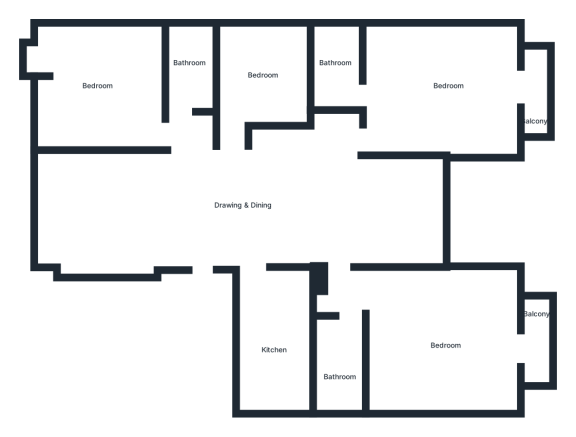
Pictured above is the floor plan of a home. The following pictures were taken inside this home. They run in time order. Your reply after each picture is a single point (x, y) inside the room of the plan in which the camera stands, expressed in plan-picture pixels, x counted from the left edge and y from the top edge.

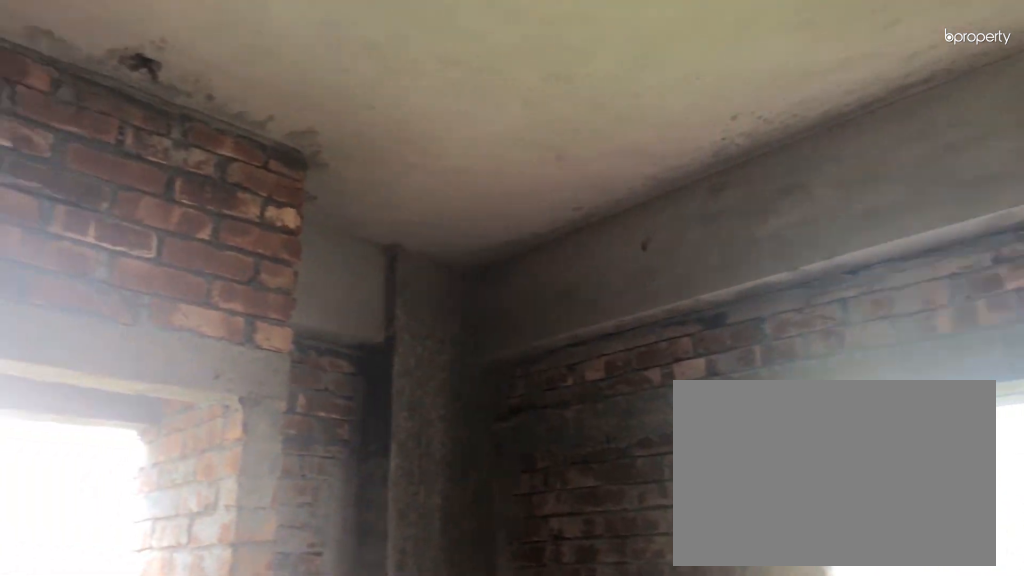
(96, 86)
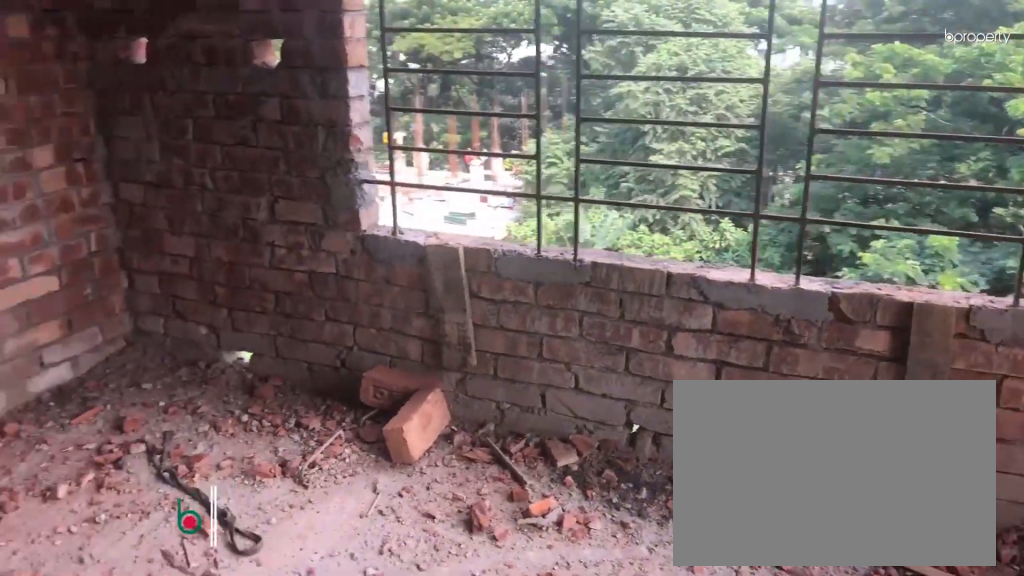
(442, 94)
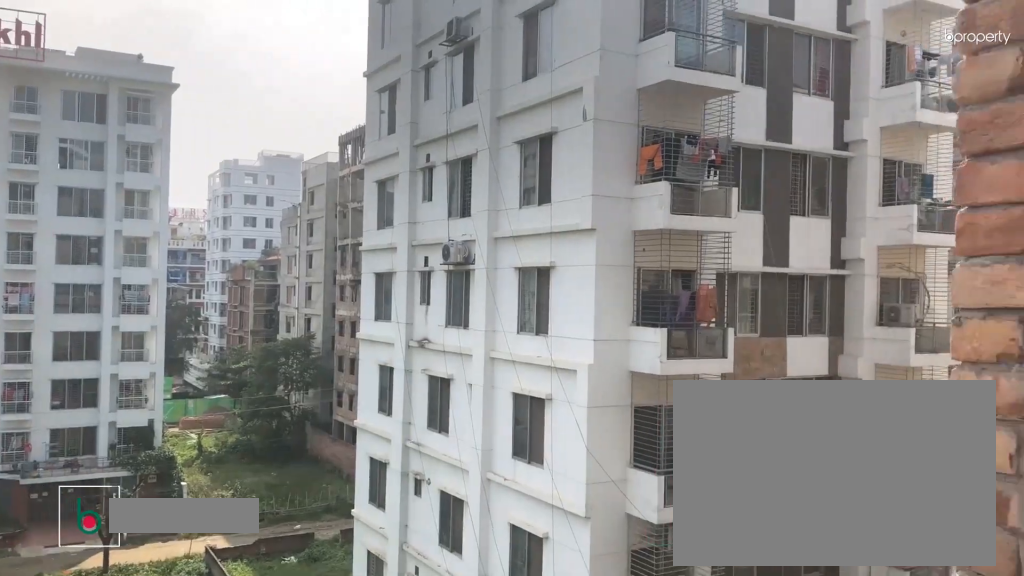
(530, 90)
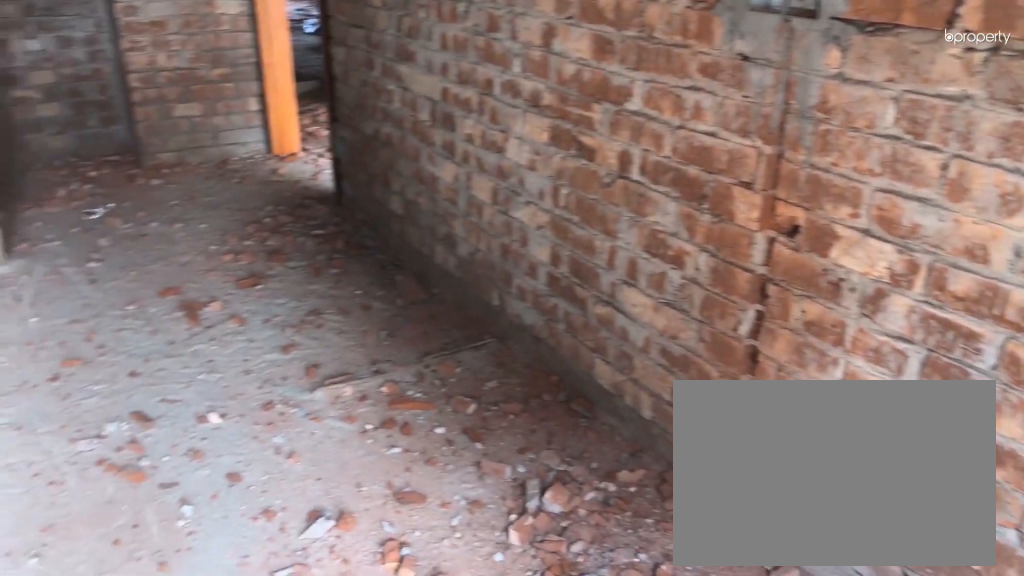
(442, 347)
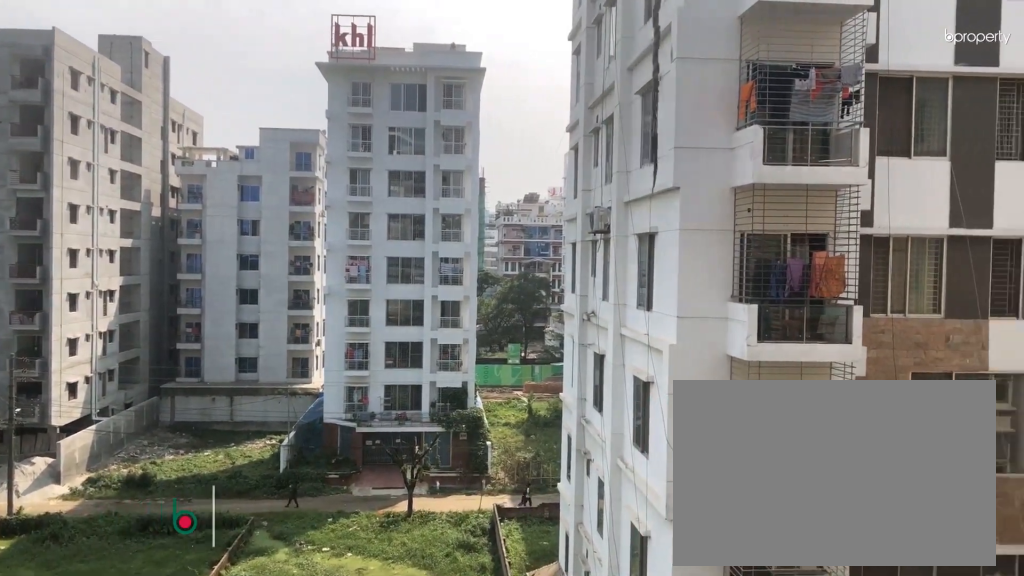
(535, 348)
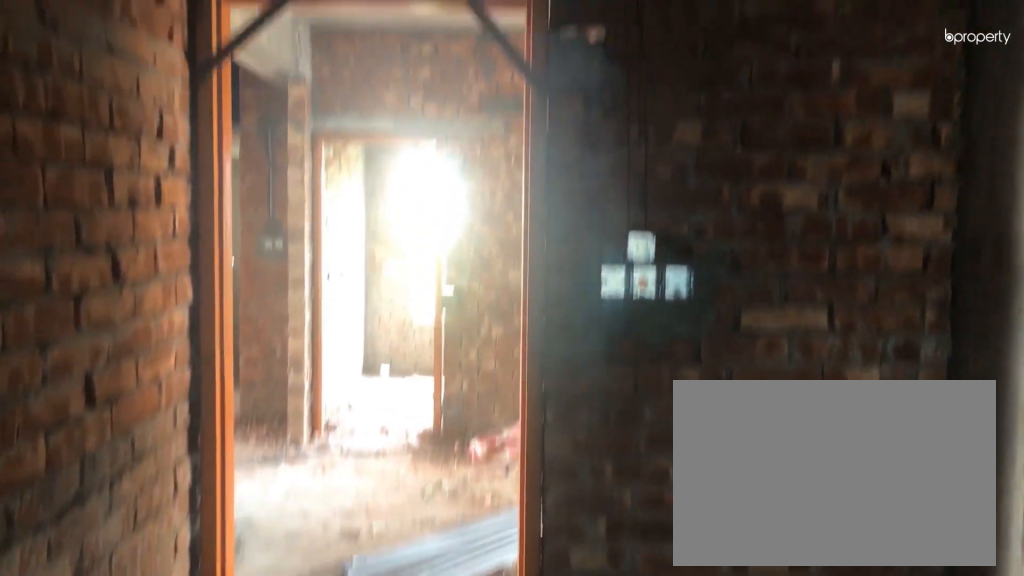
(272, 347)
